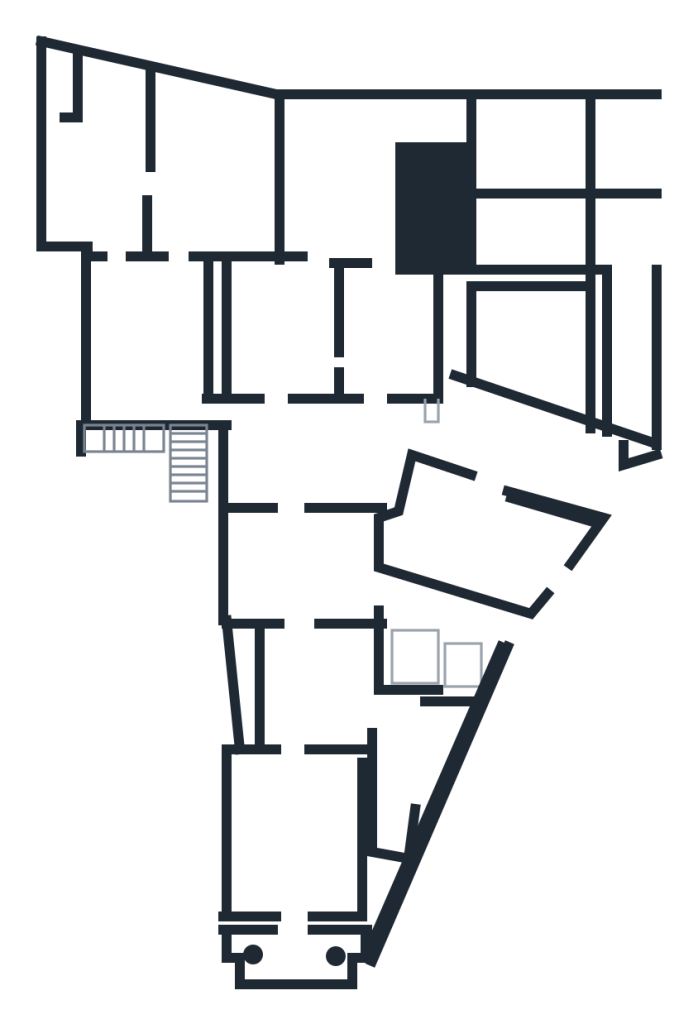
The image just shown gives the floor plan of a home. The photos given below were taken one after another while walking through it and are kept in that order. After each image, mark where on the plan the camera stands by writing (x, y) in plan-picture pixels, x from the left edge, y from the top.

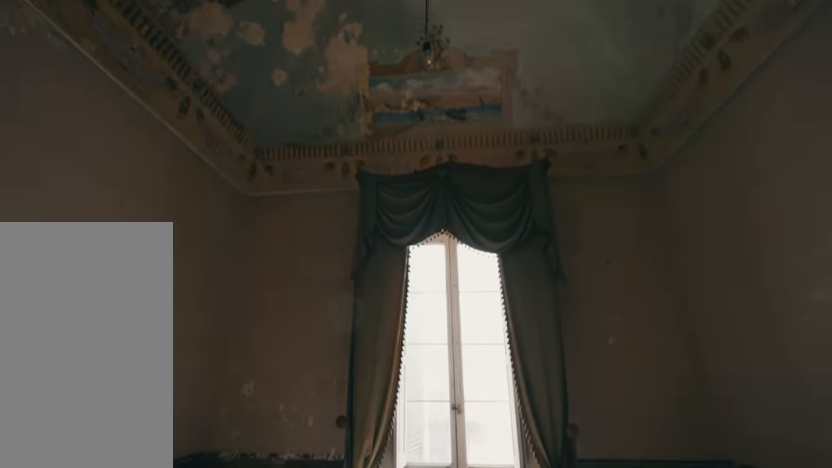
(303, 835)
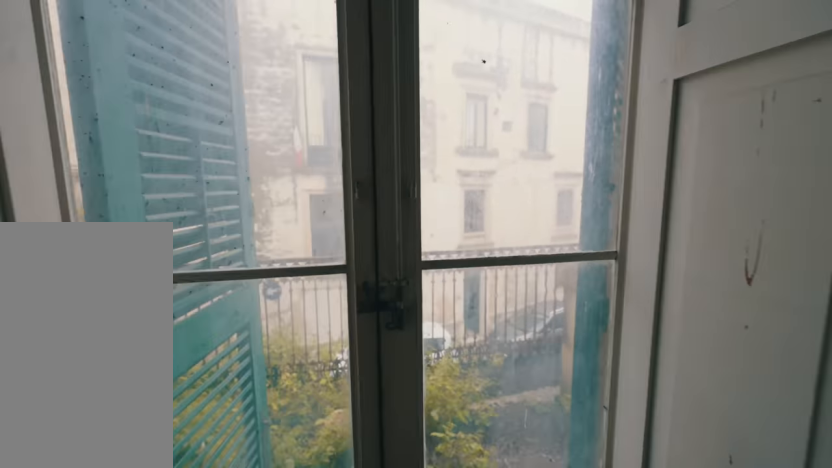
(303, 835)
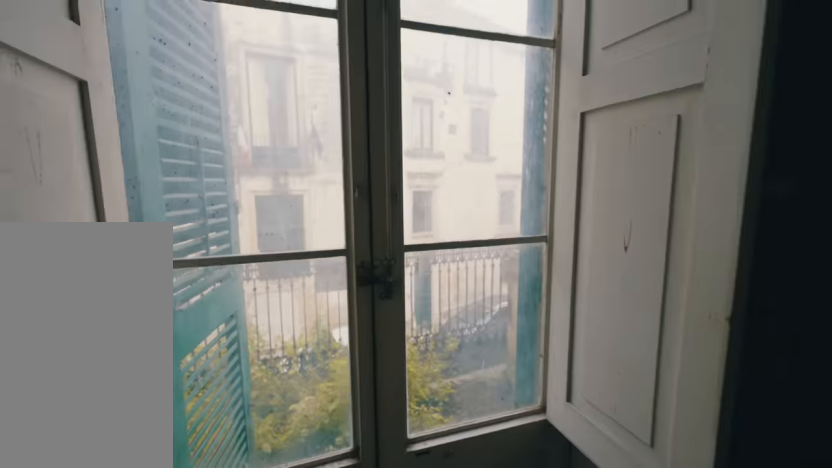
(303, 835)
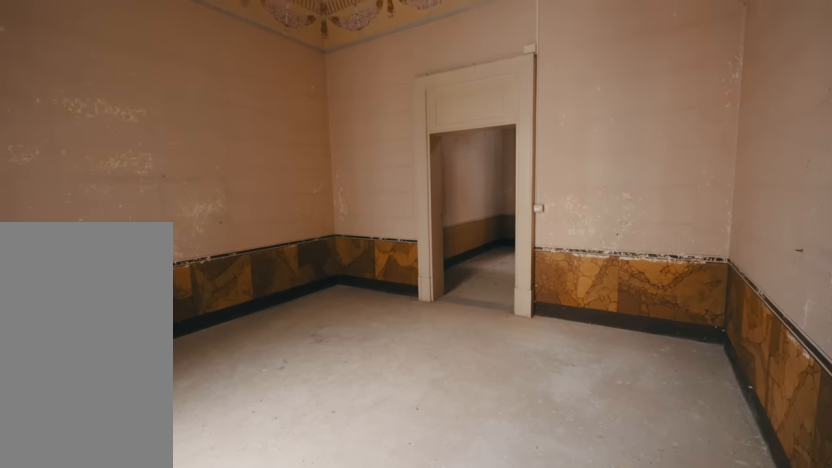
(303, 834)
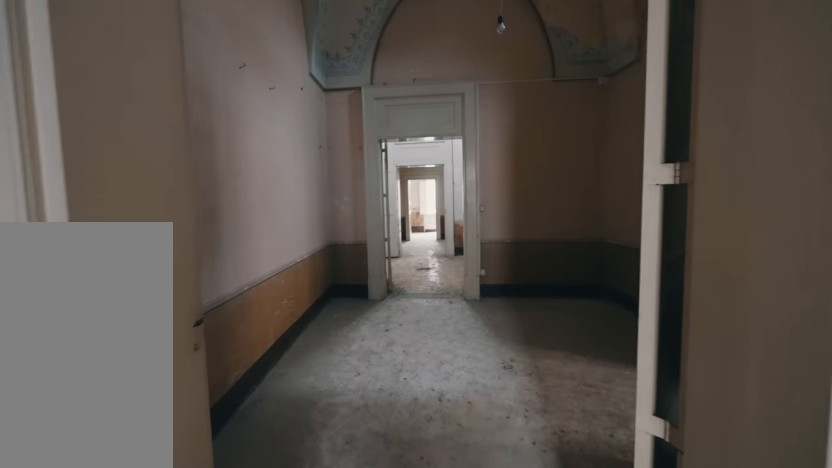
(301, 772)
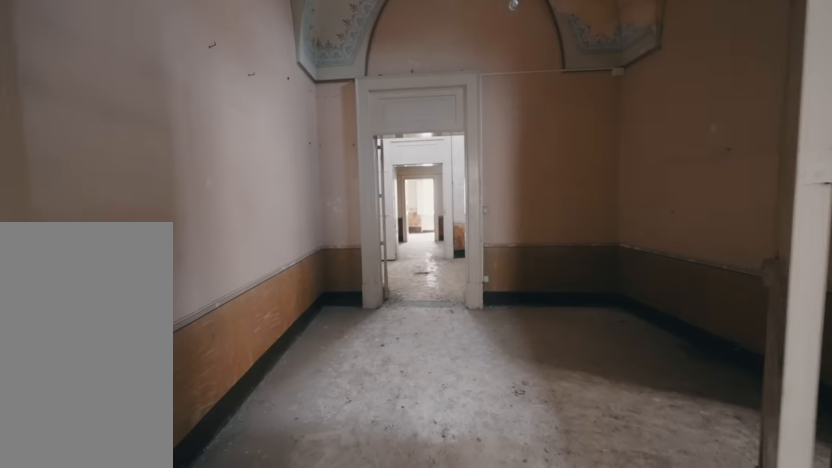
(300, 730)
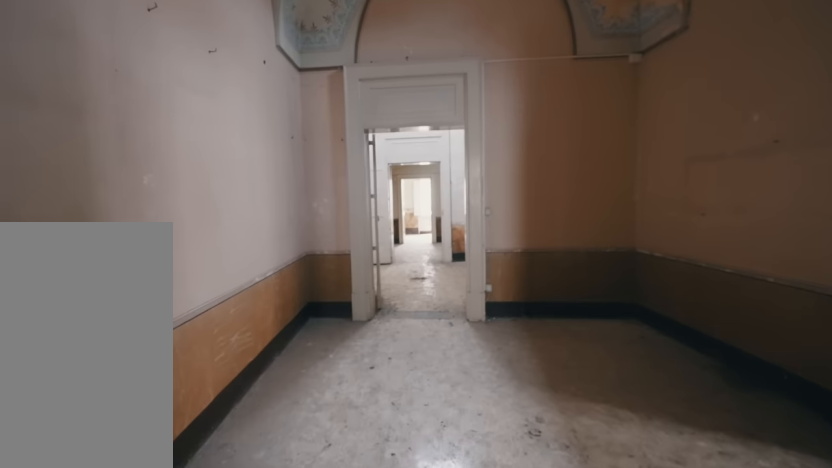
(299, 691)
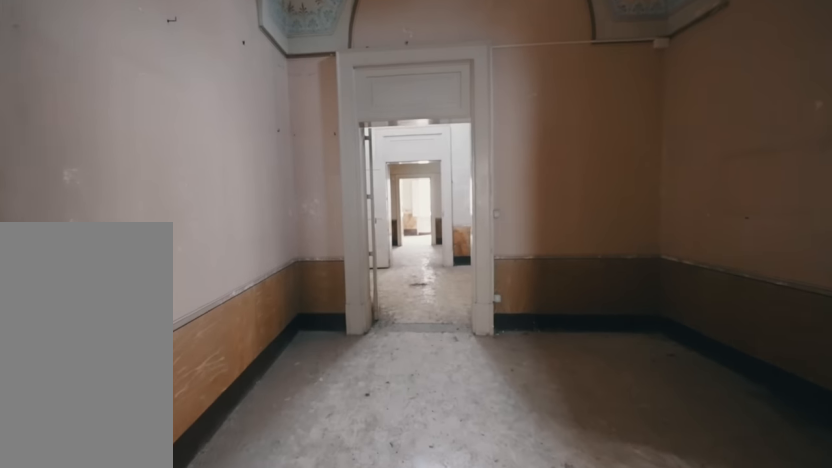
(298, 667)
